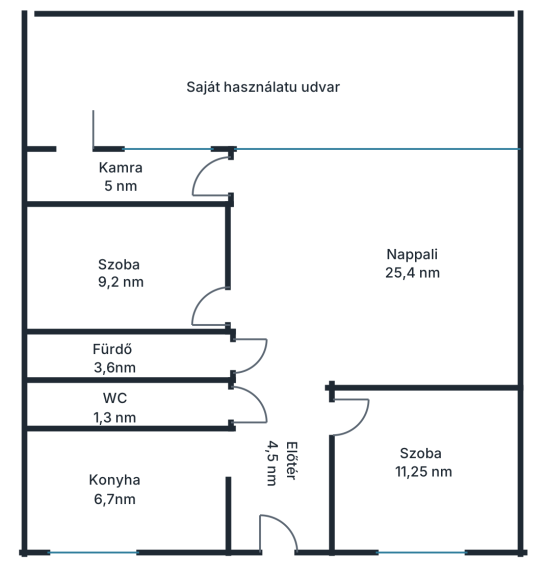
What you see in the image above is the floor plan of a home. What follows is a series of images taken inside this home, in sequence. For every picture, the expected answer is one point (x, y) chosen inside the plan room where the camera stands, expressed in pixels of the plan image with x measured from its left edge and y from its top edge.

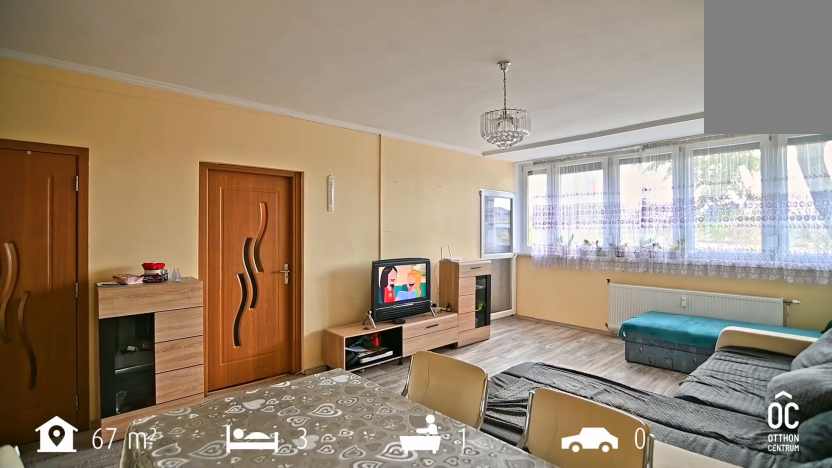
(383, 235)
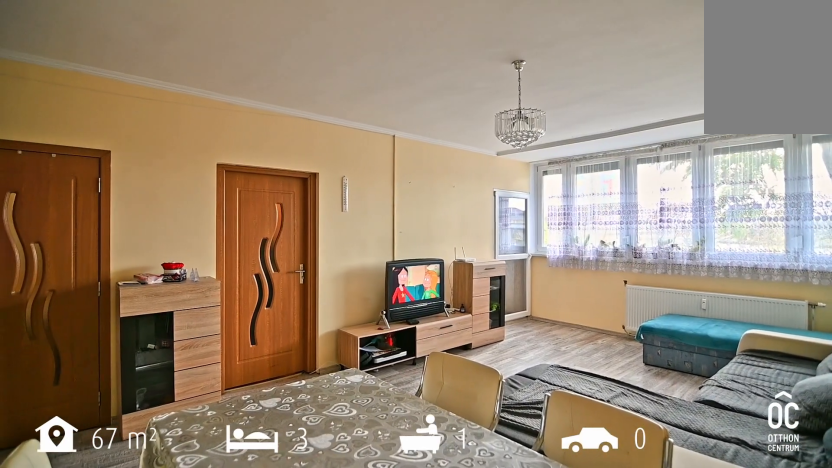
(383, 235)
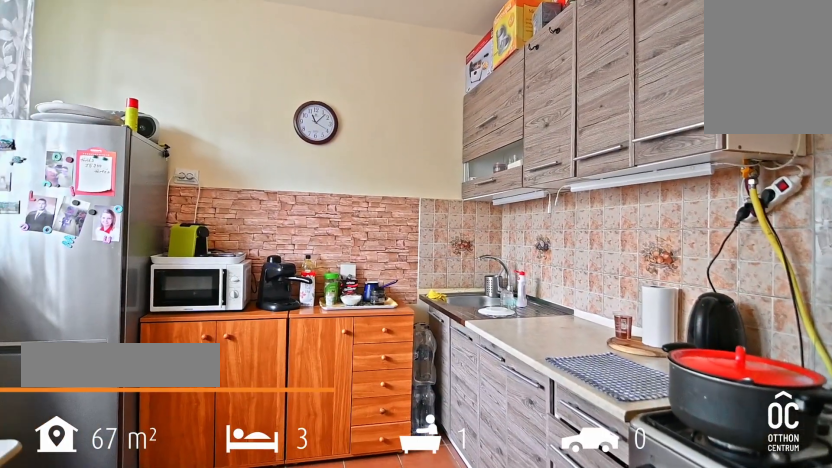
(126, 475)
